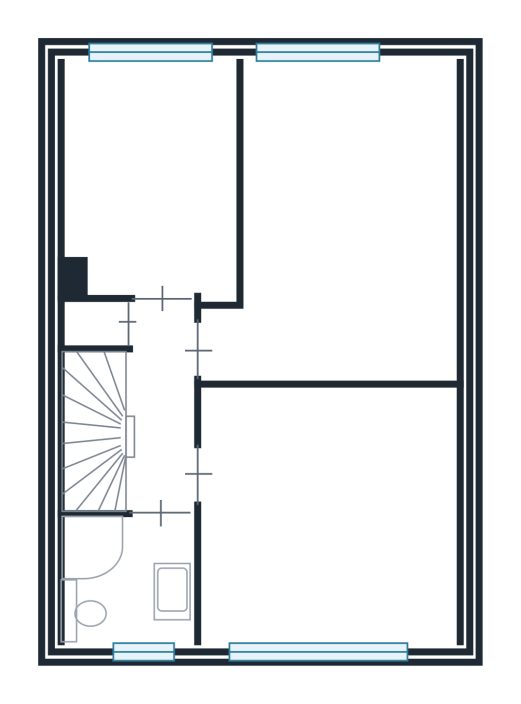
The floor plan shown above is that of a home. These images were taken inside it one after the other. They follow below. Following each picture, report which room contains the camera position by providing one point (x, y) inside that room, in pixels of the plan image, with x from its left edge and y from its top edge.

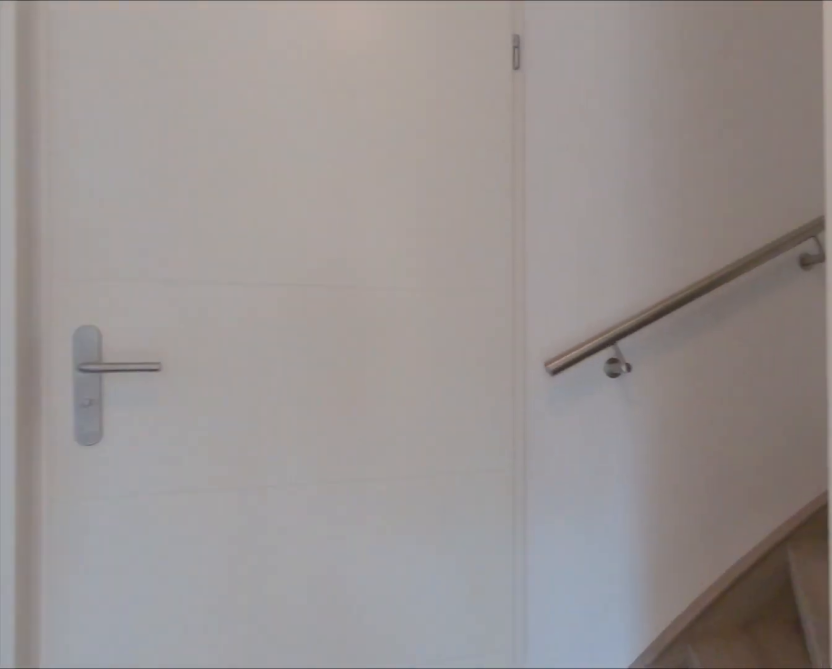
(159, 408)
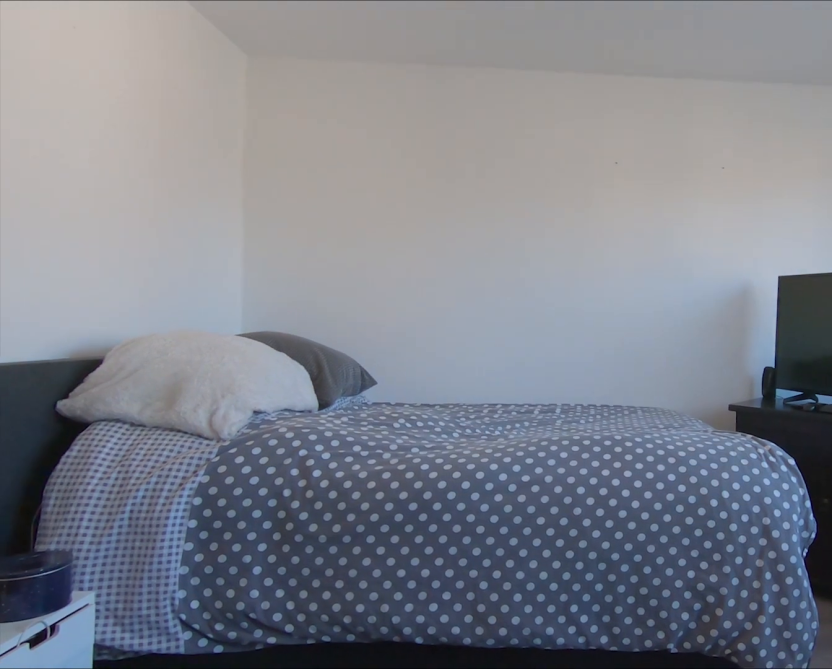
(331, 513)
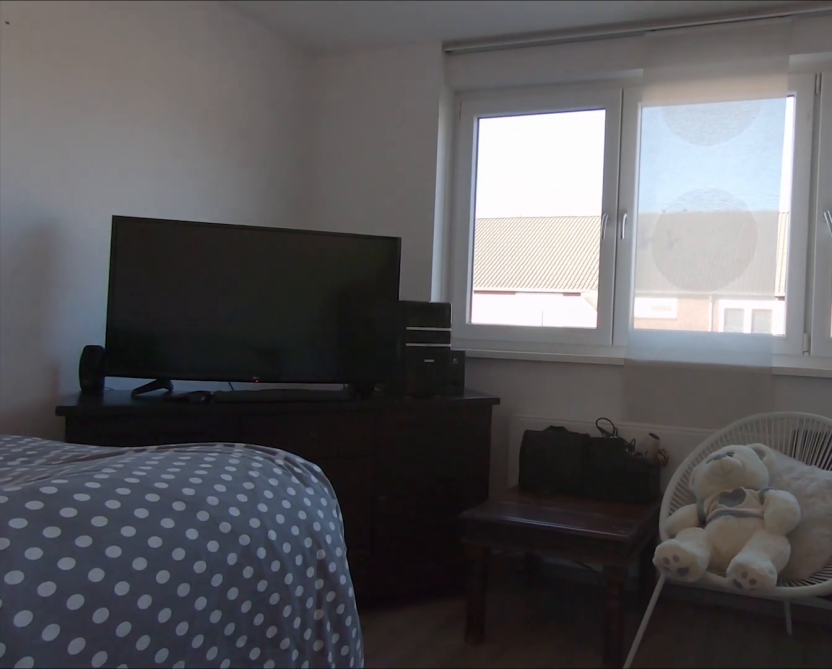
(331, 513)
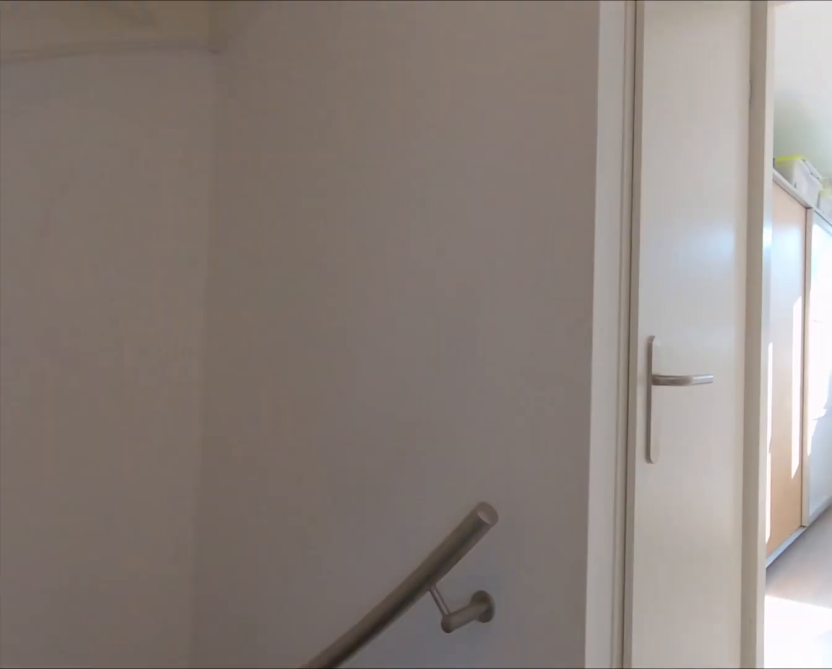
(159, 407)
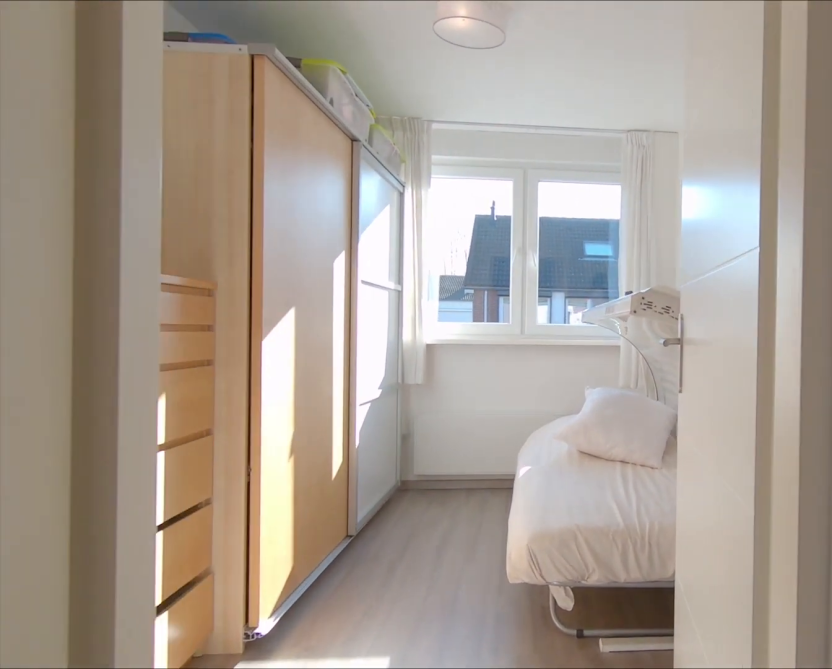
(159, 407)
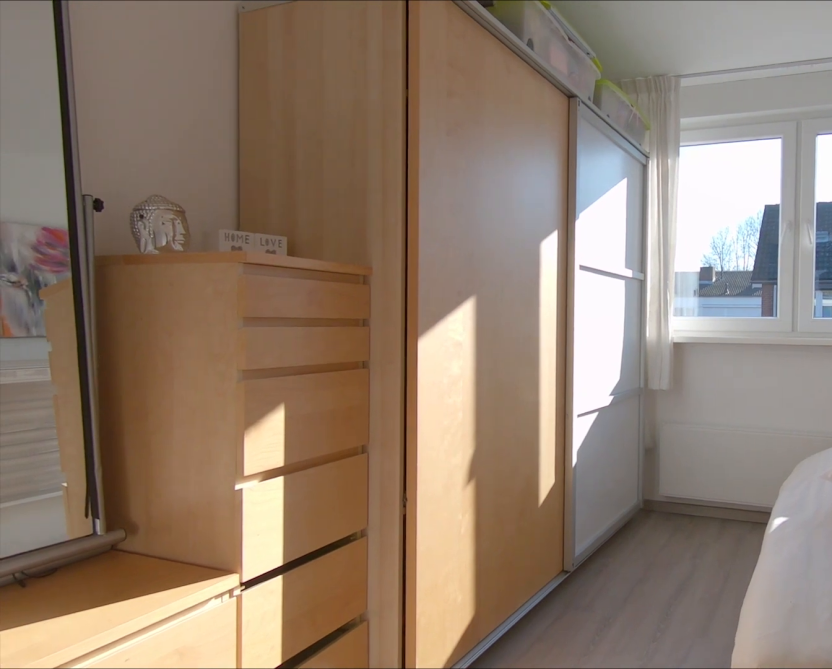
(149, 176)
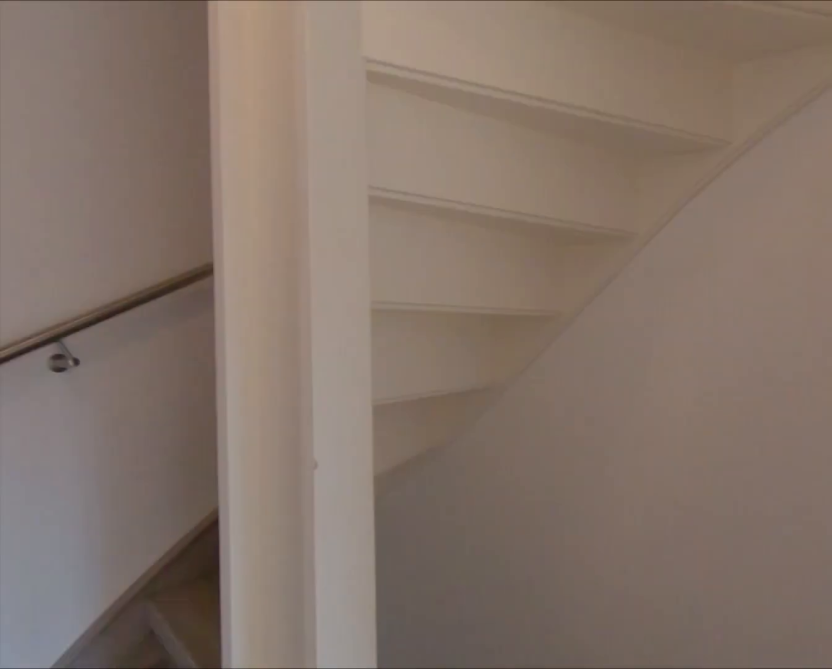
(159, 406)
